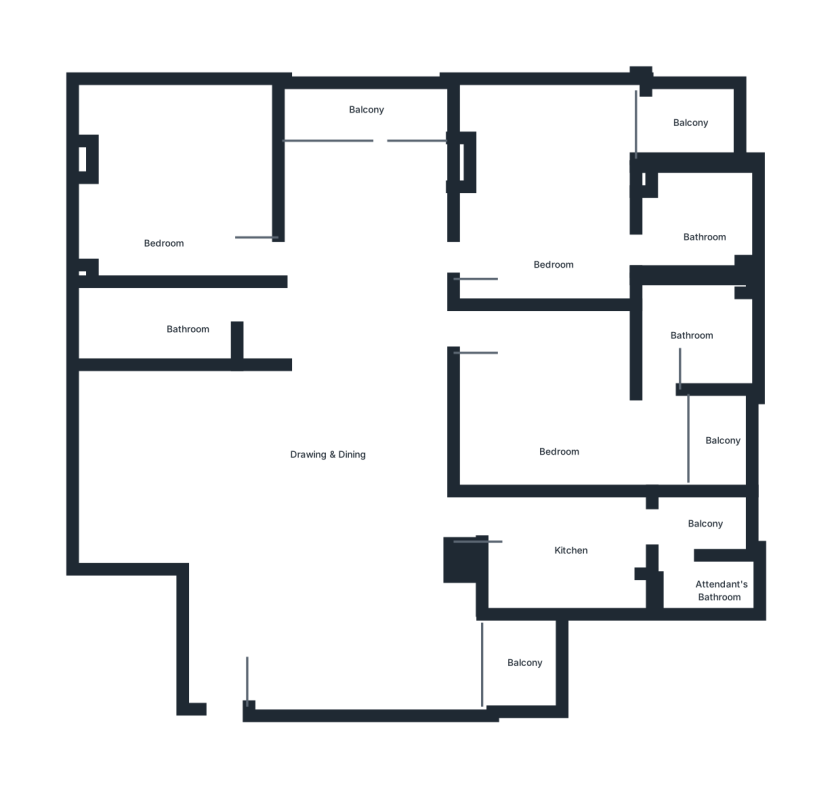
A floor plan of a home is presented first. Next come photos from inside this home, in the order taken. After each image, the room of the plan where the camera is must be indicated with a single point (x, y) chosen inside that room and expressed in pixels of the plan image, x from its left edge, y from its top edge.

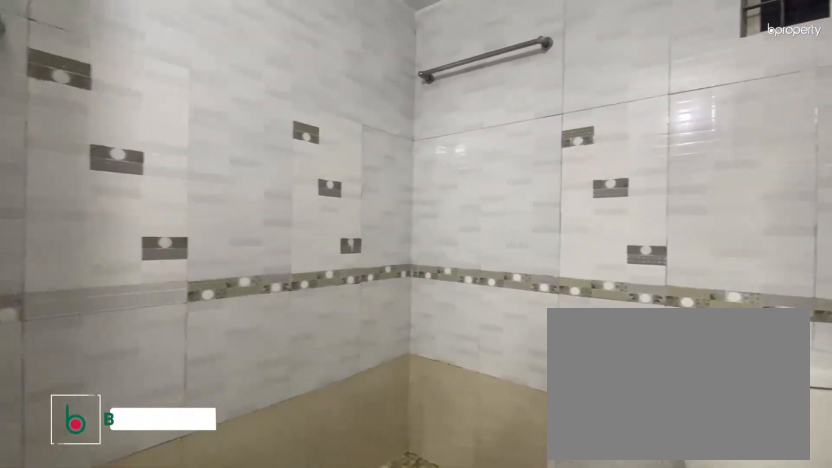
(708, 237)
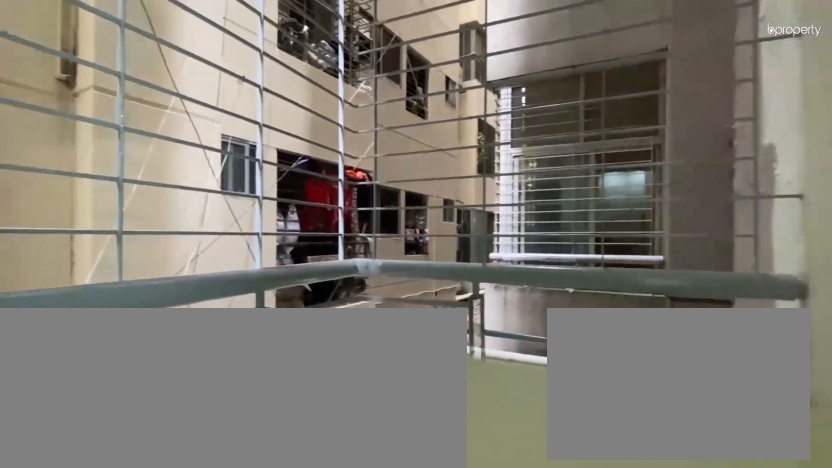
(697, 128)
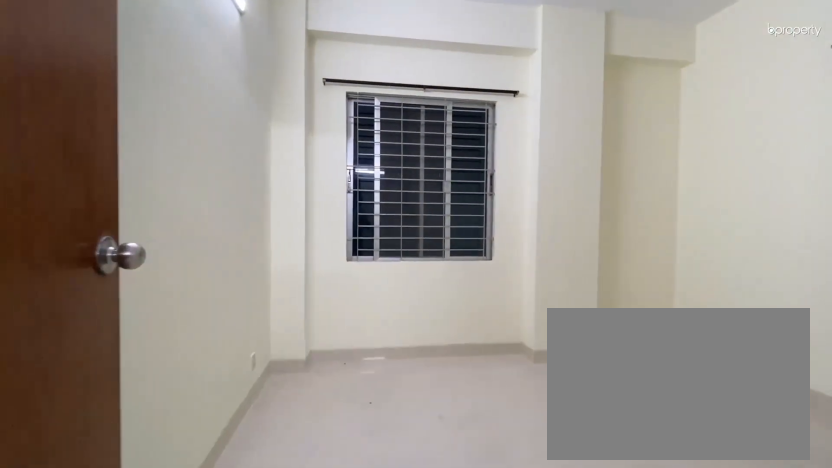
(159, 210)
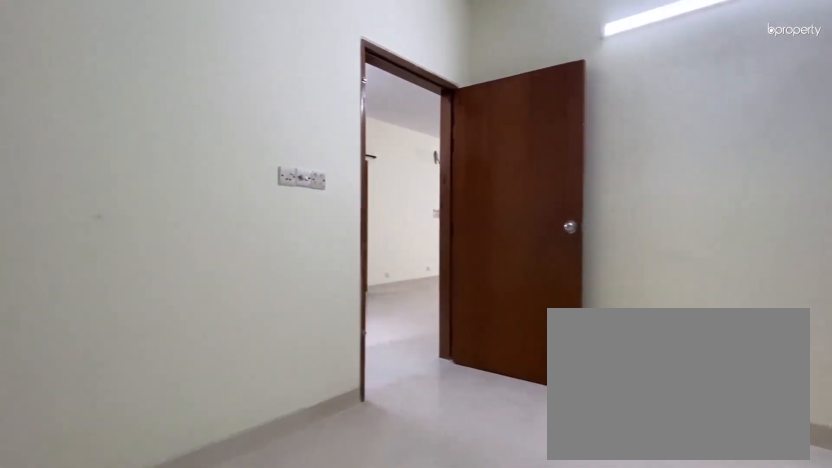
(159, 210)
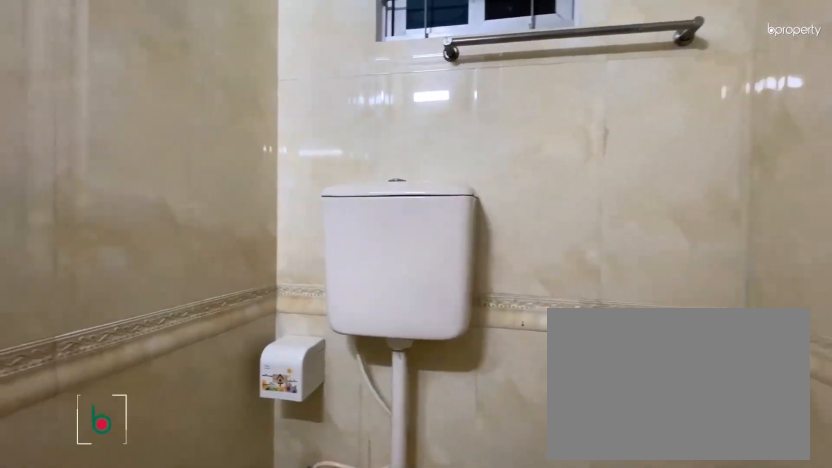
(208, 312)
